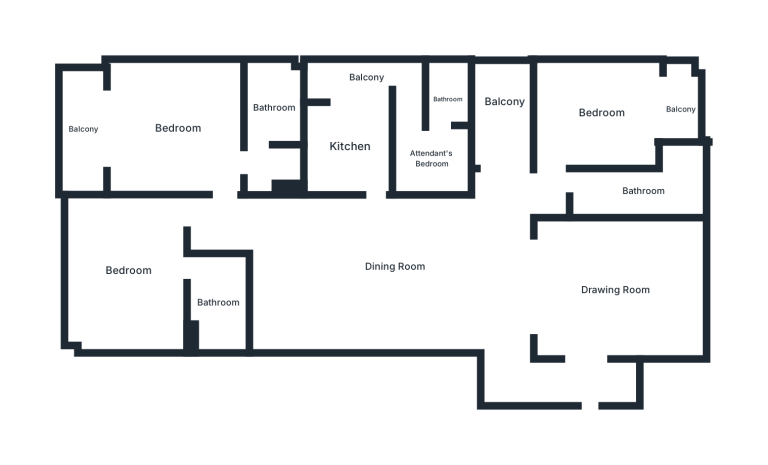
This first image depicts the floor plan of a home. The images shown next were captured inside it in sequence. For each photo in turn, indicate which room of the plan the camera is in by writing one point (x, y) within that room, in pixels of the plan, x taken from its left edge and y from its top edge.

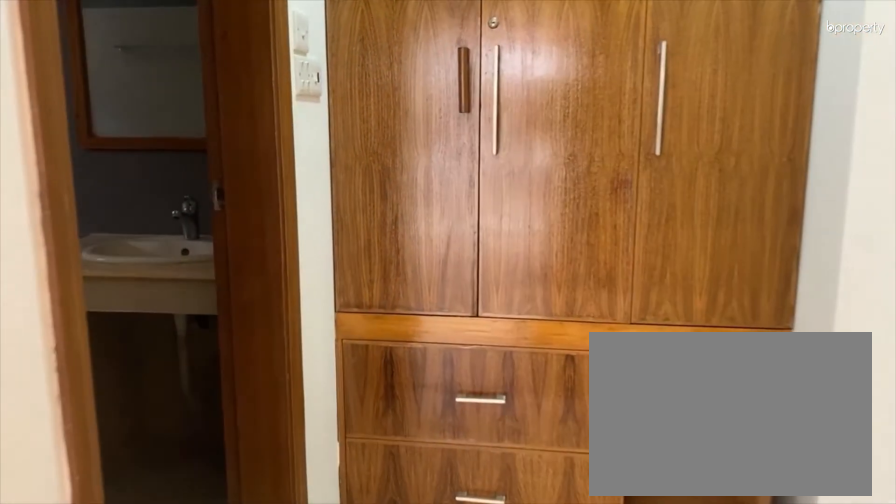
(256, 149)
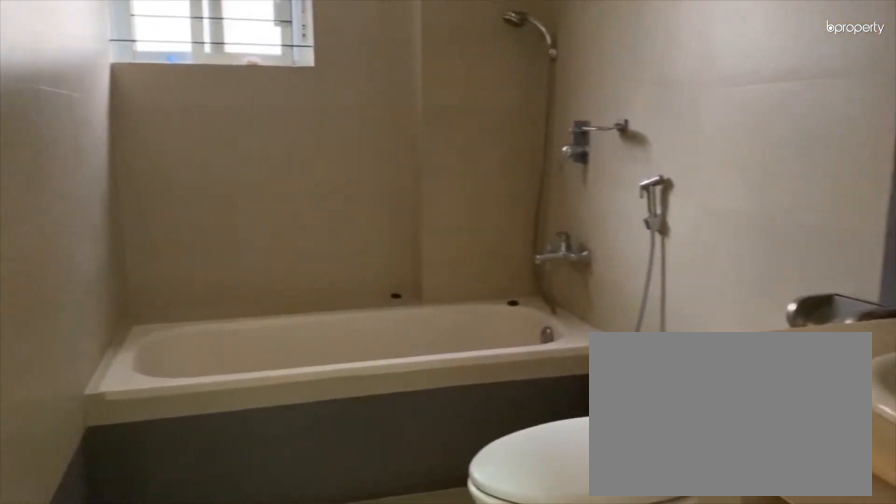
(273, 107)
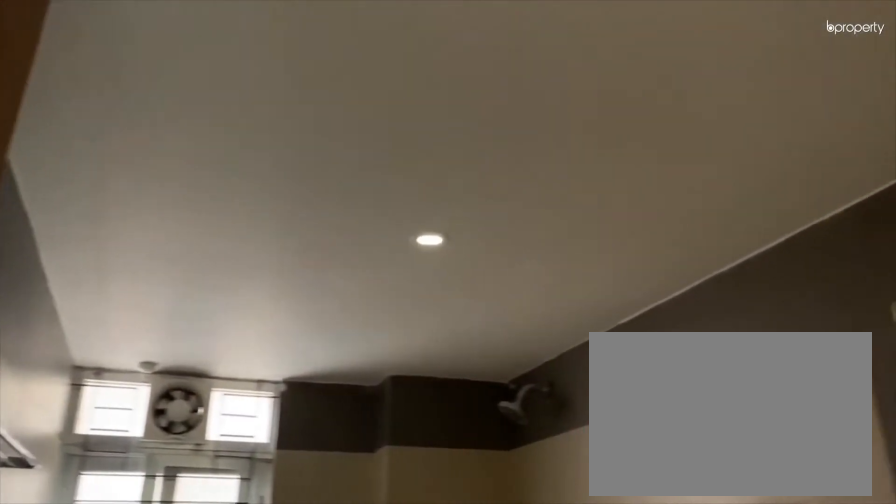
(273, 107)
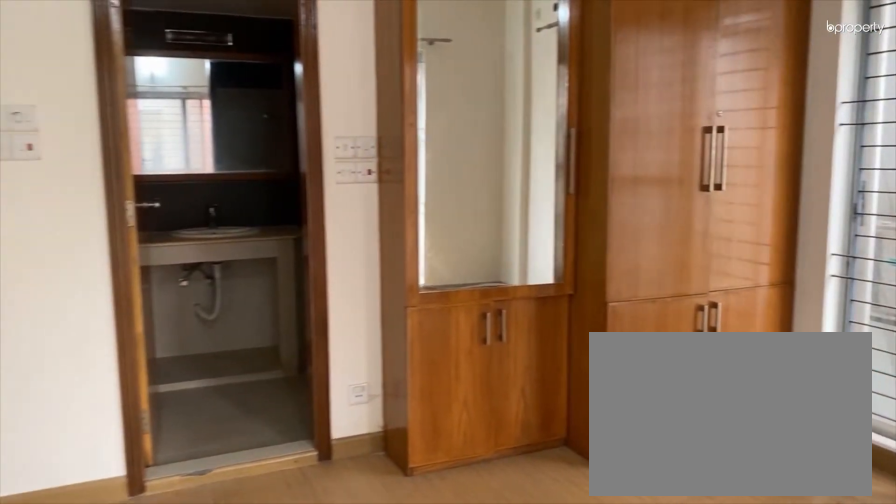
(126, 271)
